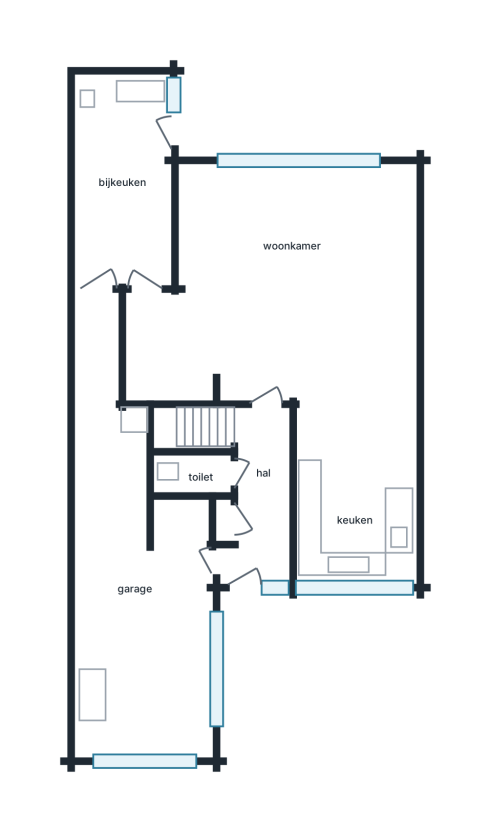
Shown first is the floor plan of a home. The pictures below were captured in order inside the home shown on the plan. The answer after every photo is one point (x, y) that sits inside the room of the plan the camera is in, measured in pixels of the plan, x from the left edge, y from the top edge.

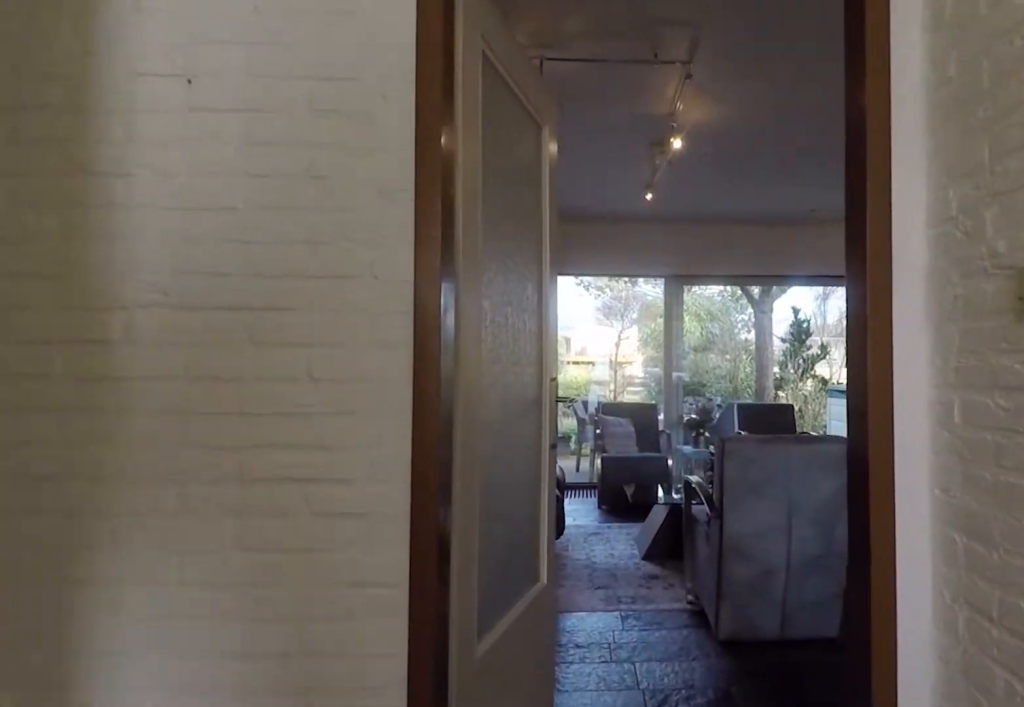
(259, 496)
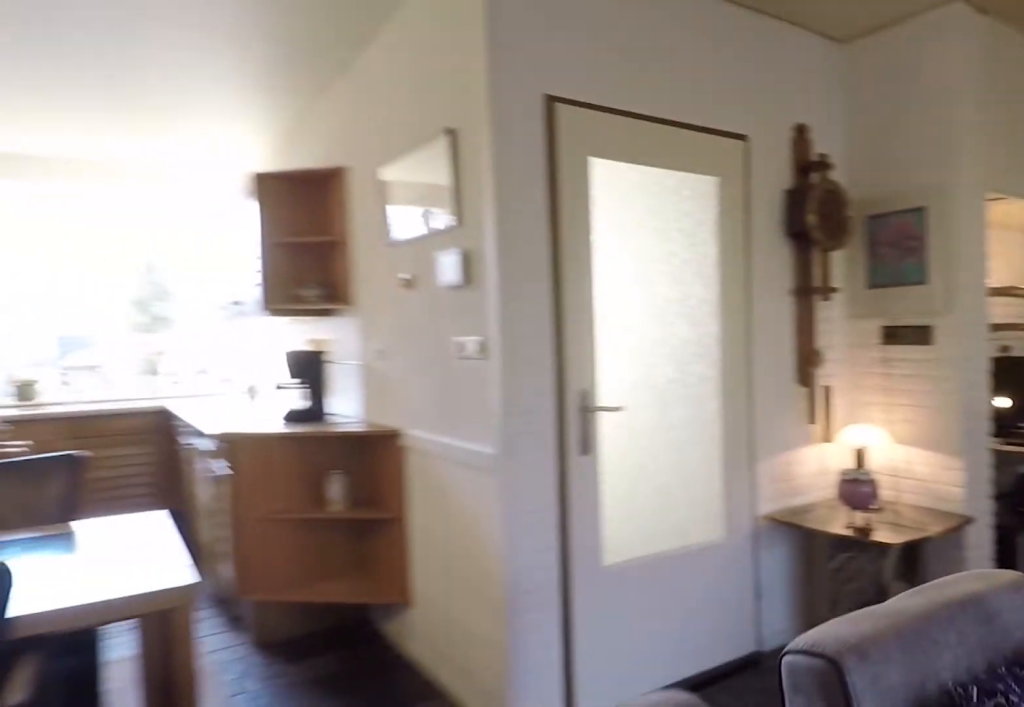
(207, 326)
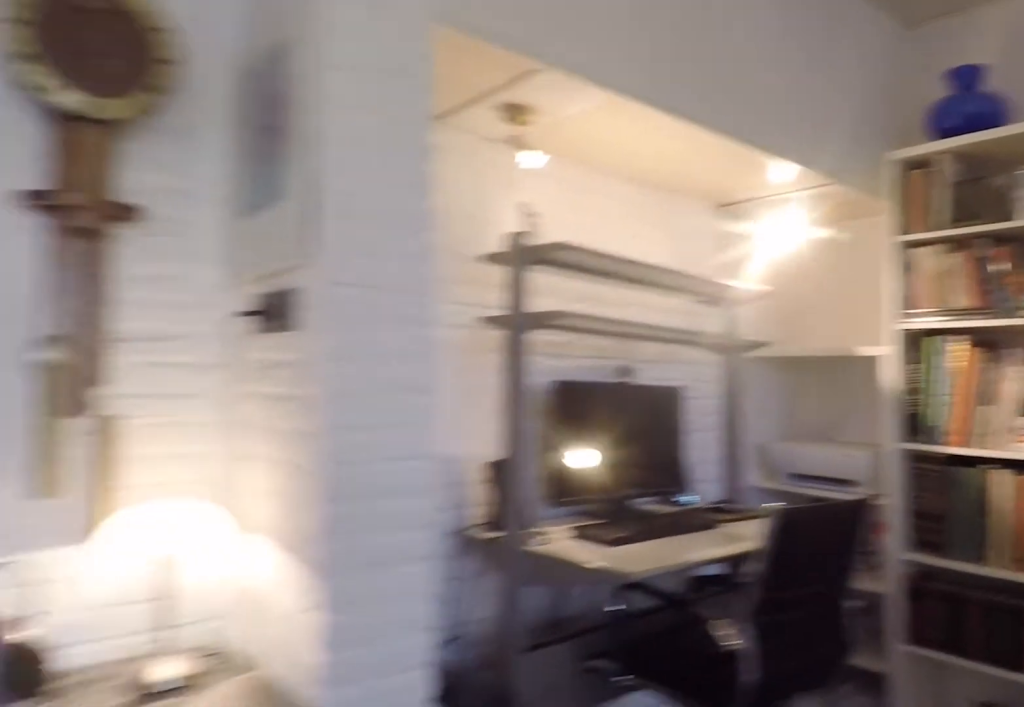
(212, 314)
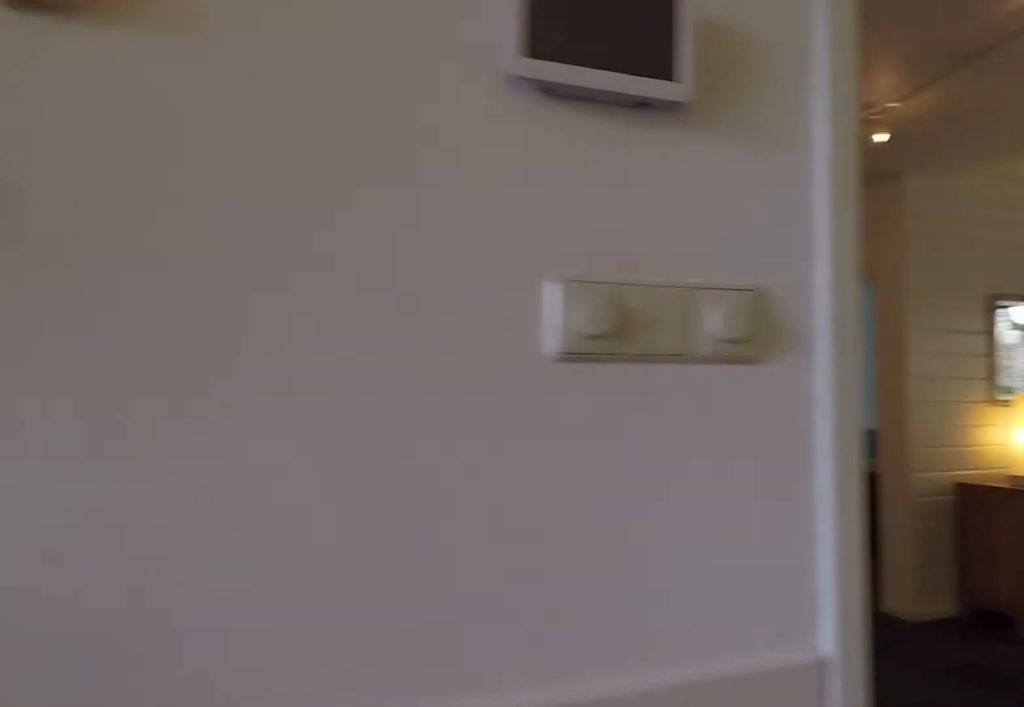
(354, 491)
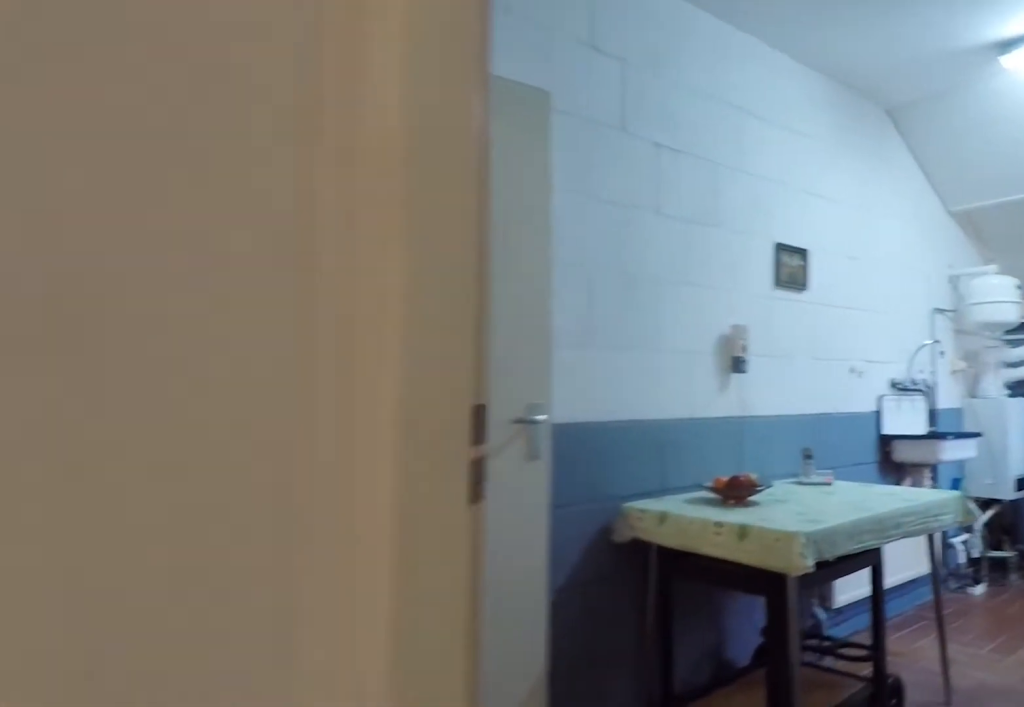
(203, 325)
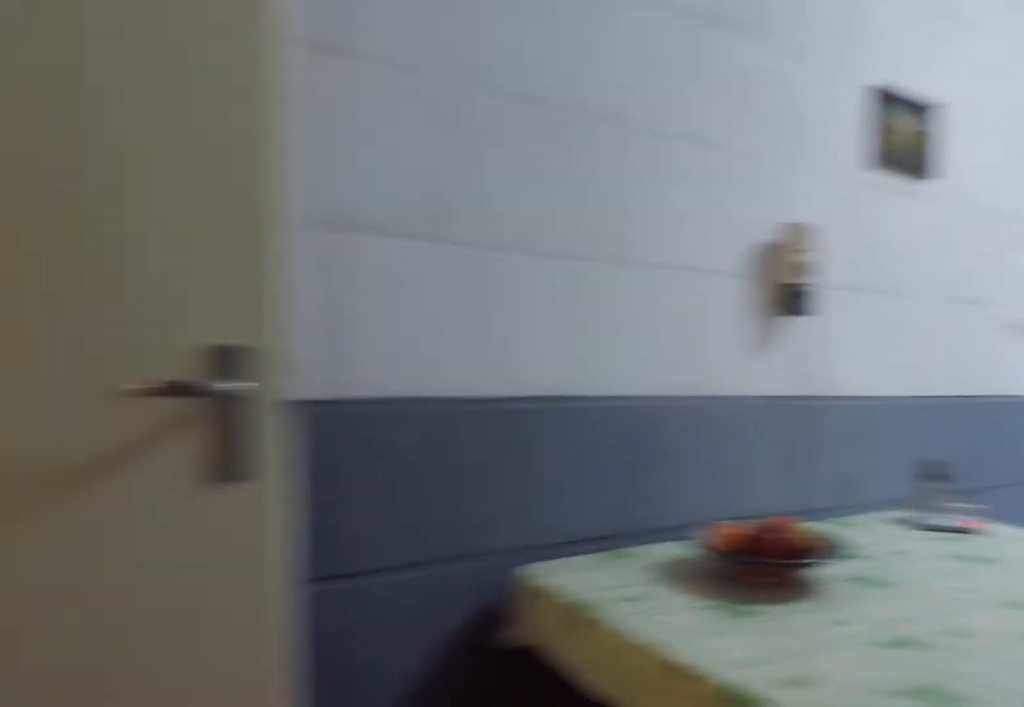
(122, 181)
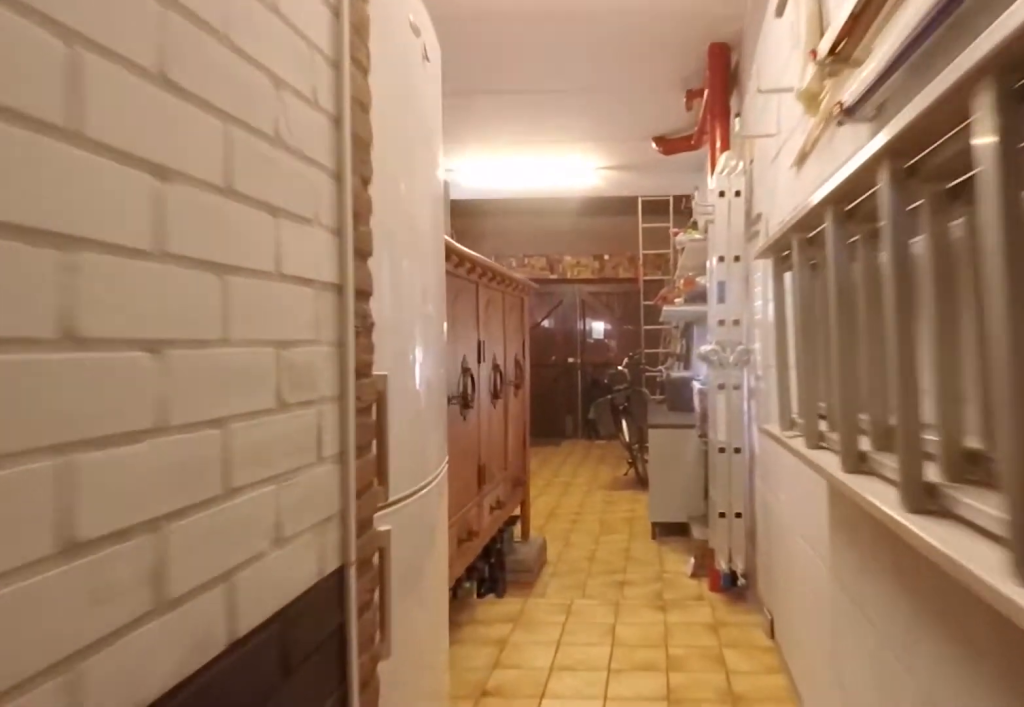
(137, 569)
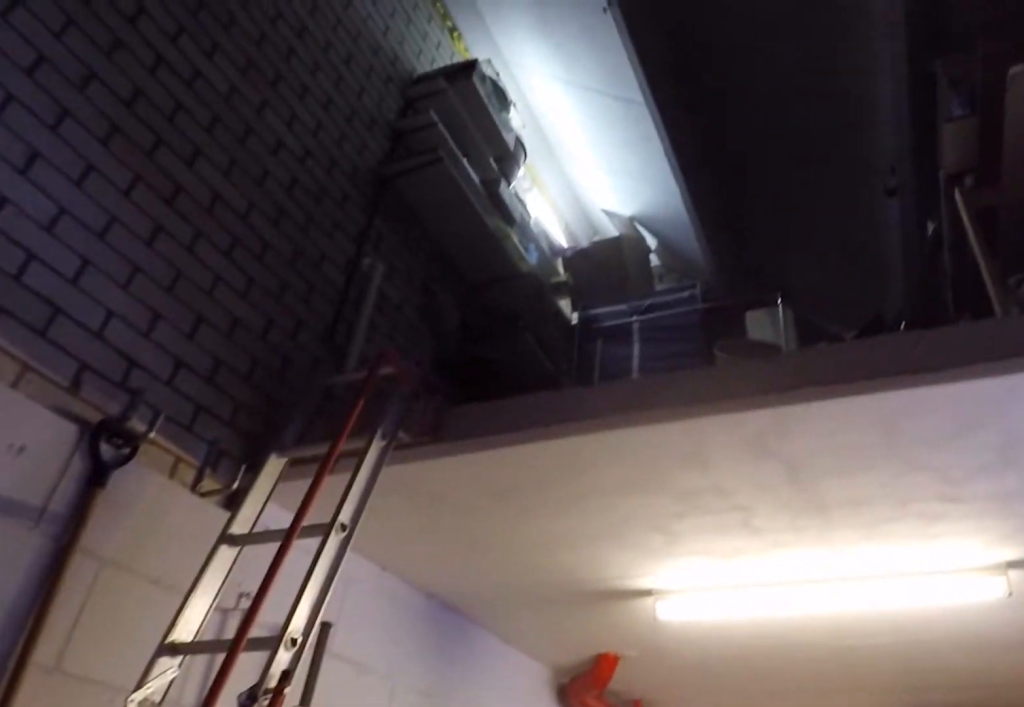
(137, 569)
